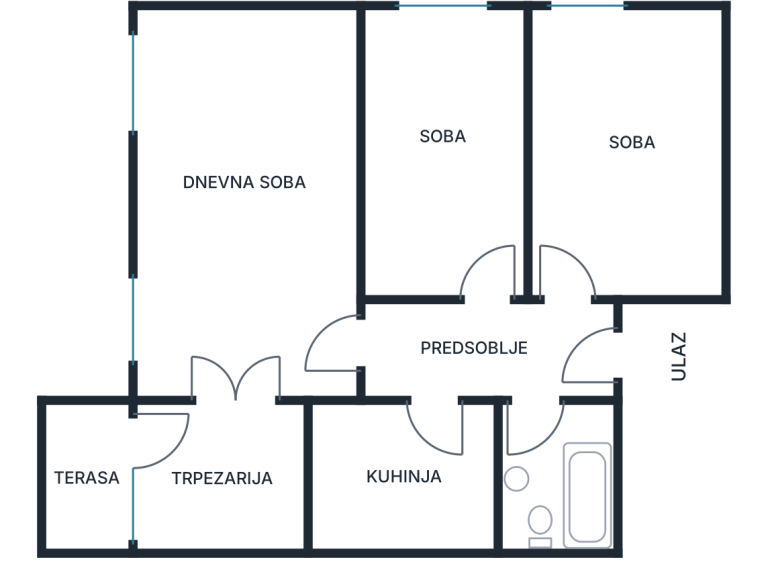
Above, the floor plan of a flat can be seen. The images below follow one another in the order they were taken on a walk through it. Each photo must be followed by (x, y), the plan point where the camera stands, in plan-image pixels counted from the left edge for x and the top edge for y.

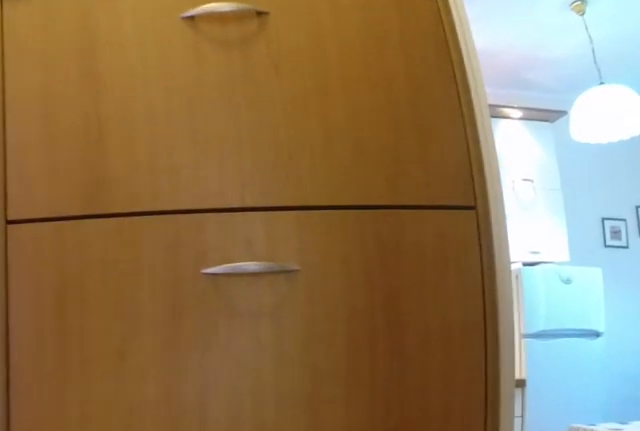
(484, 319)
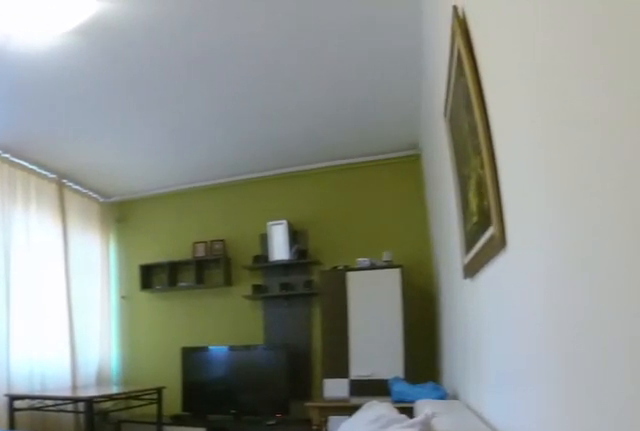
(340, 353)
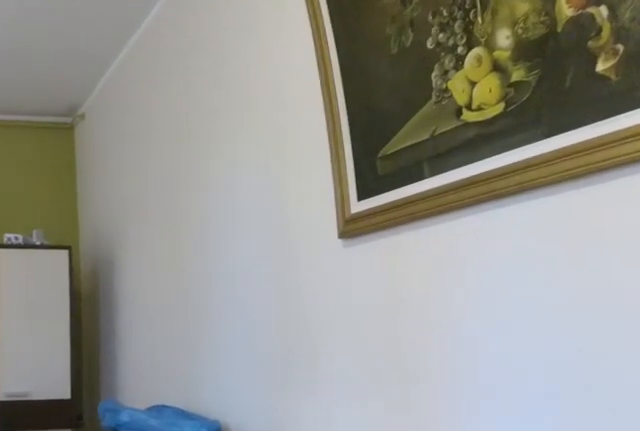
(295, 204)
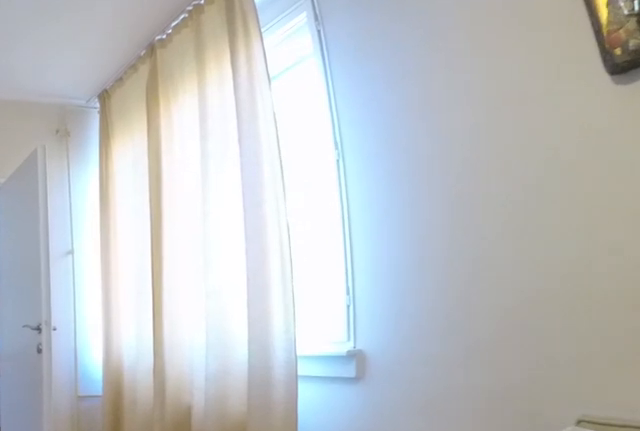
(263, 102)
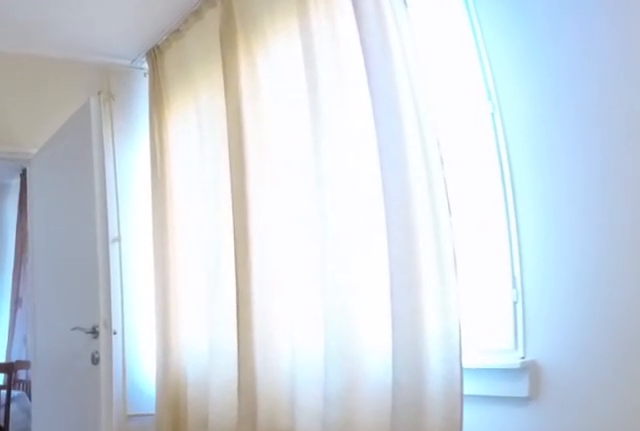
(262, 161)
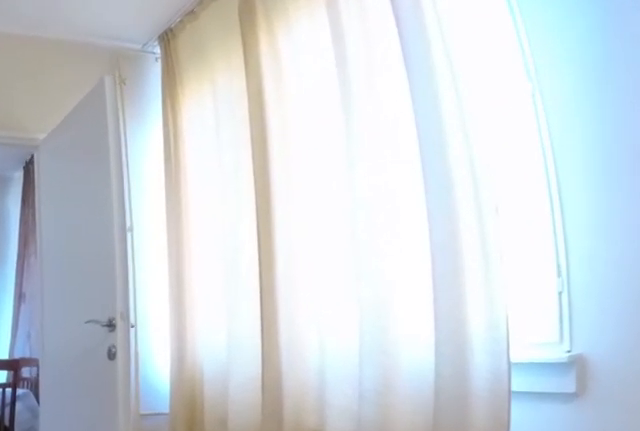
(262, 172)
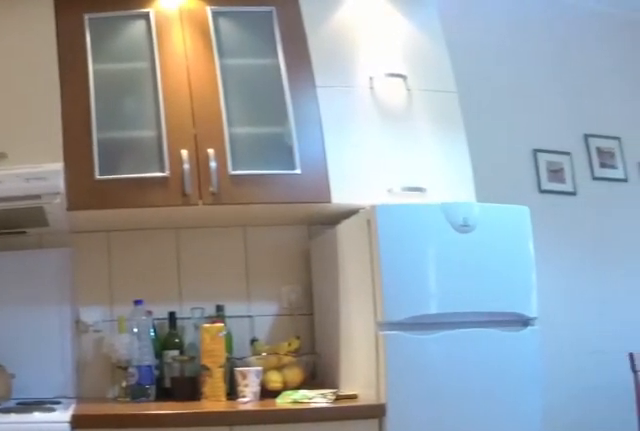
(432, 386)
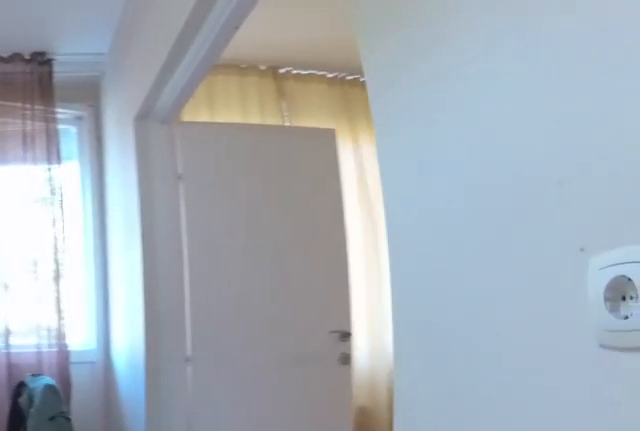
(412, 448)
